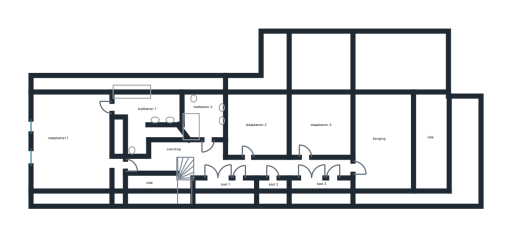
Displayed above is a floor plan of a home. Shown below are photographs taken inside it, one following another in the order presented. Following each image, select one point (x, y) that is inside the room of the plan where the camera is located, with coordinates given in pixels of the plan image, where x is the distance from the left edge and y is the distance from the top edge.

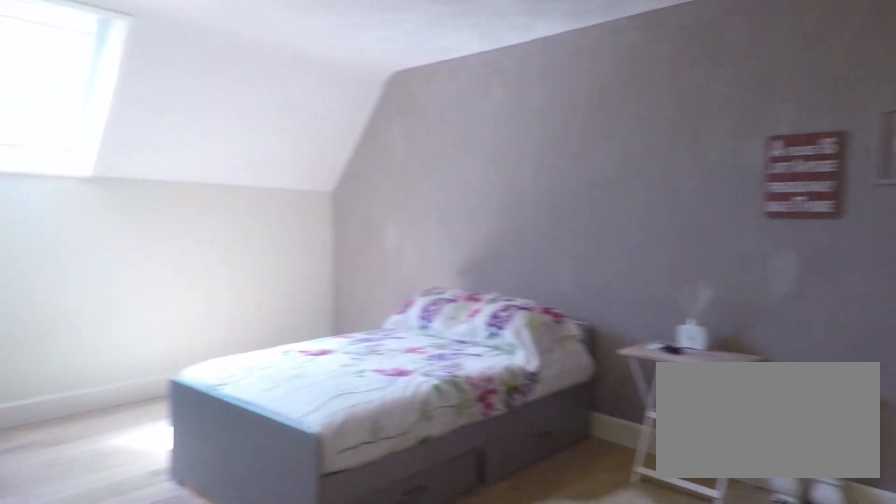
(384, 141)
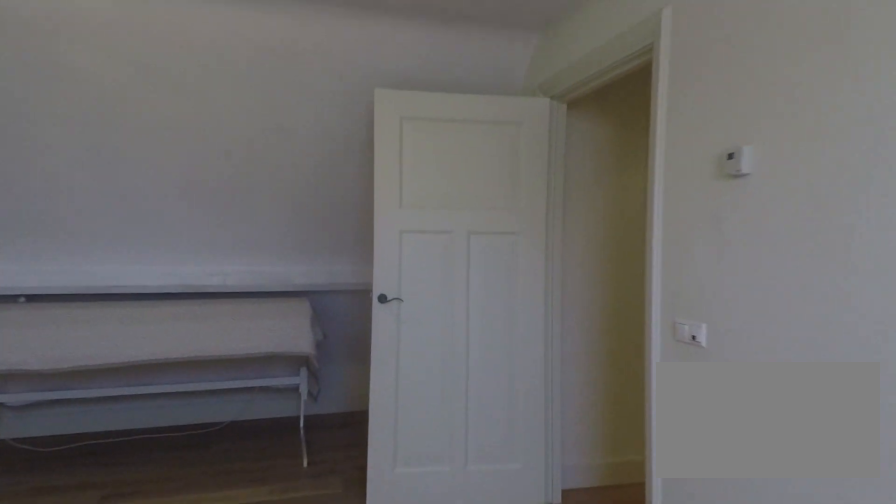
(384, 141)
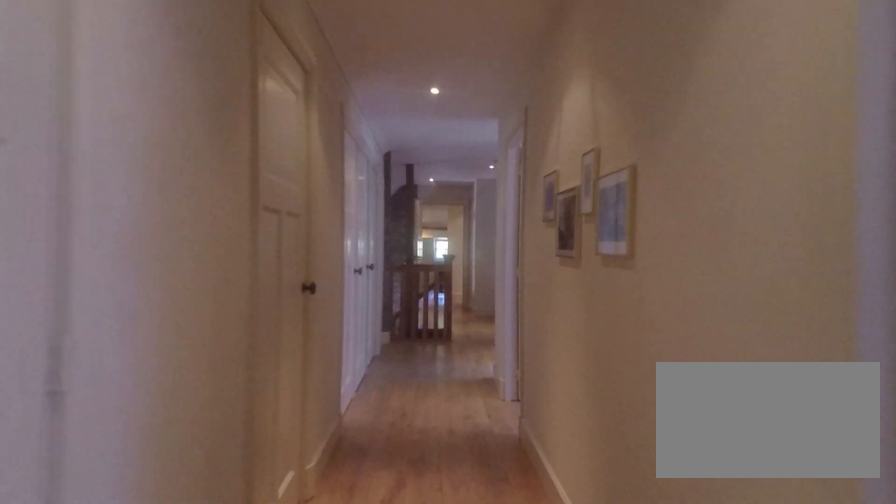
(228, 162)
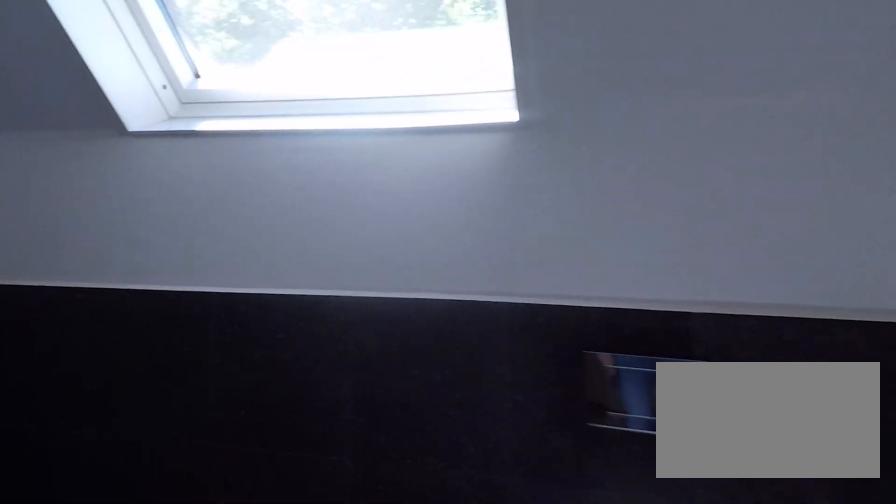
(203, 115)
